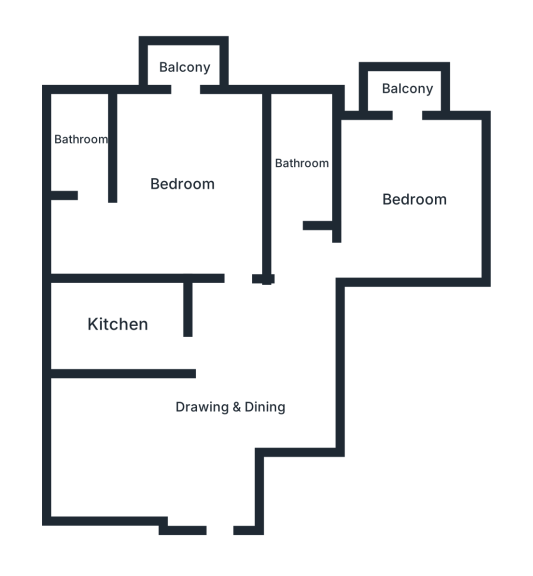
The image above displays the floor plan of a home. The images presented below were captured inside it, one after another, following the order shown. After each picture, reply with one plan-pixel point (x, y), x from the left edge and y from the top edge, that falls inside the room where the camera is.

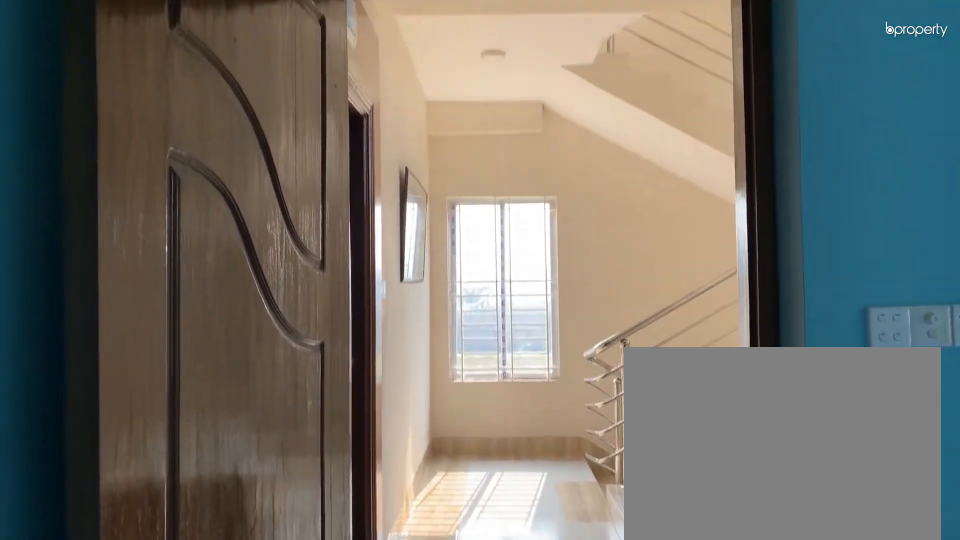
(232, 412)
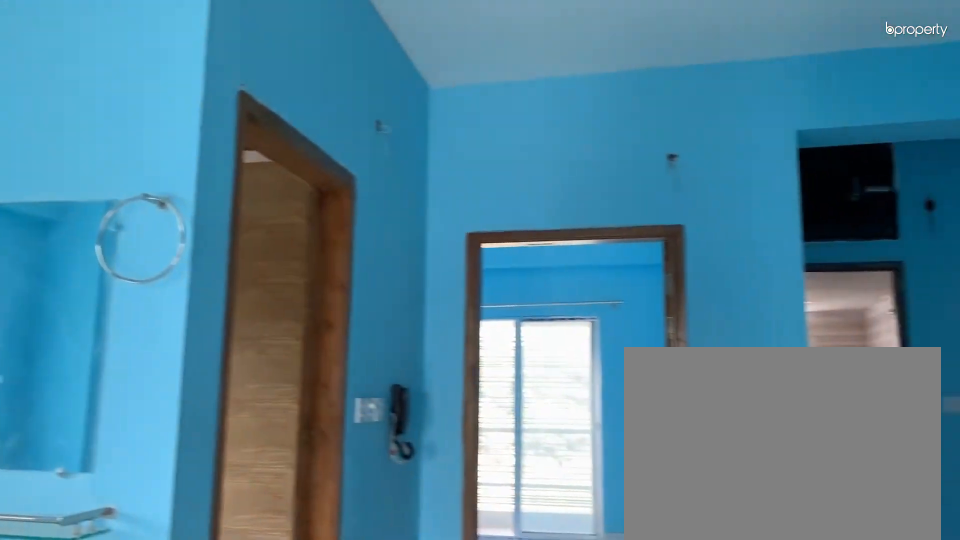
(230, 410)
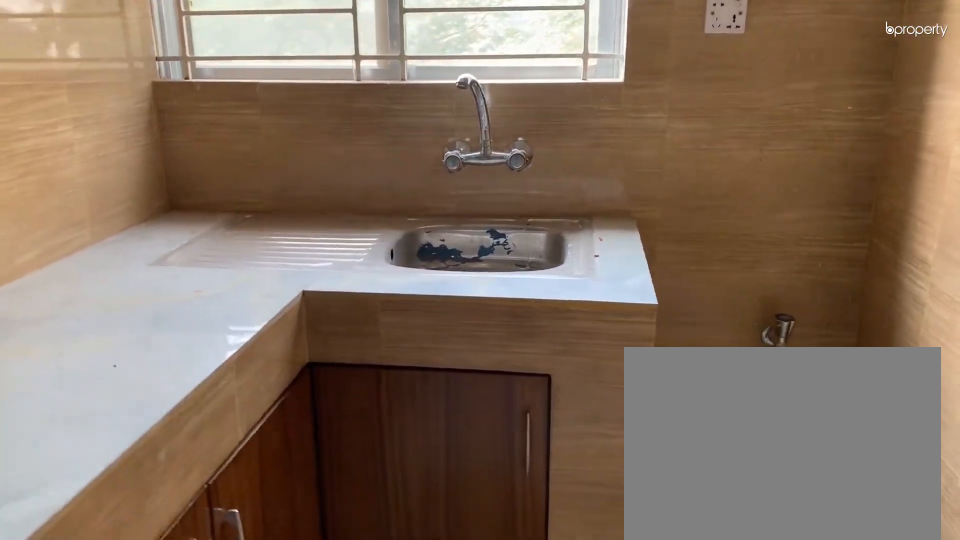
(112, 320)
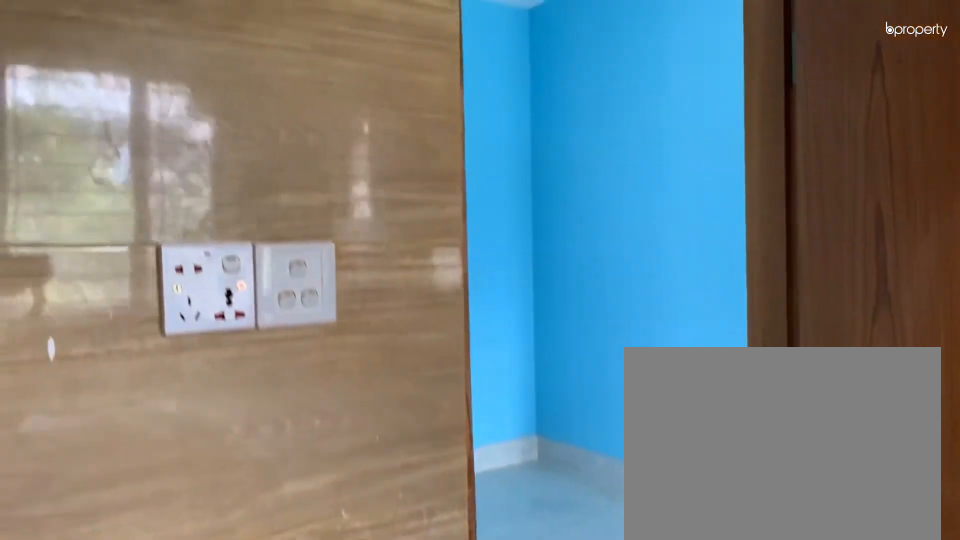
(118, 323)
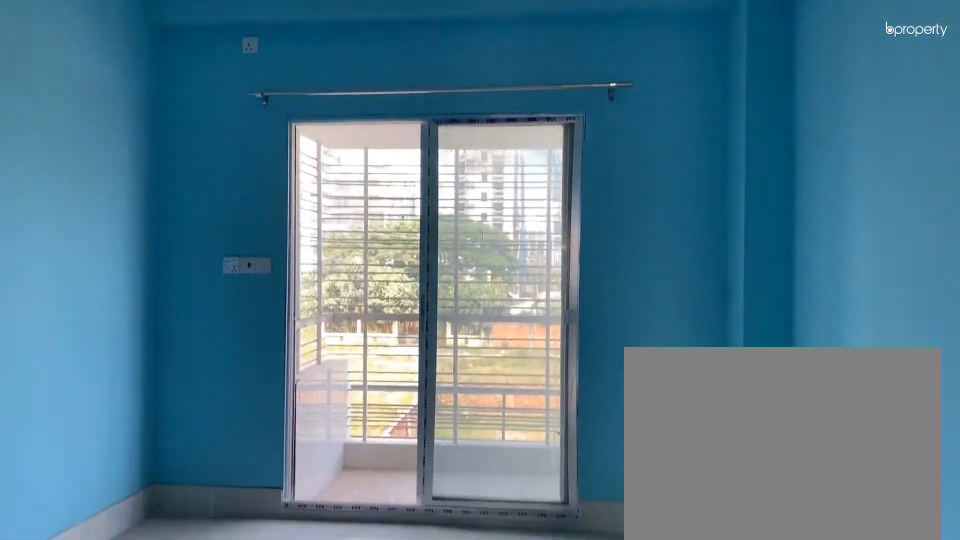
(183, 183)
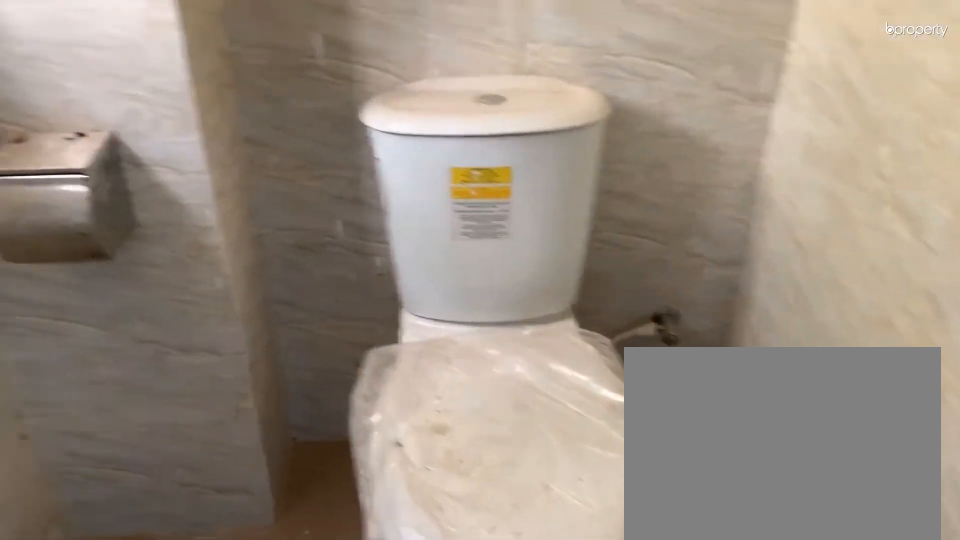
(71, 139)
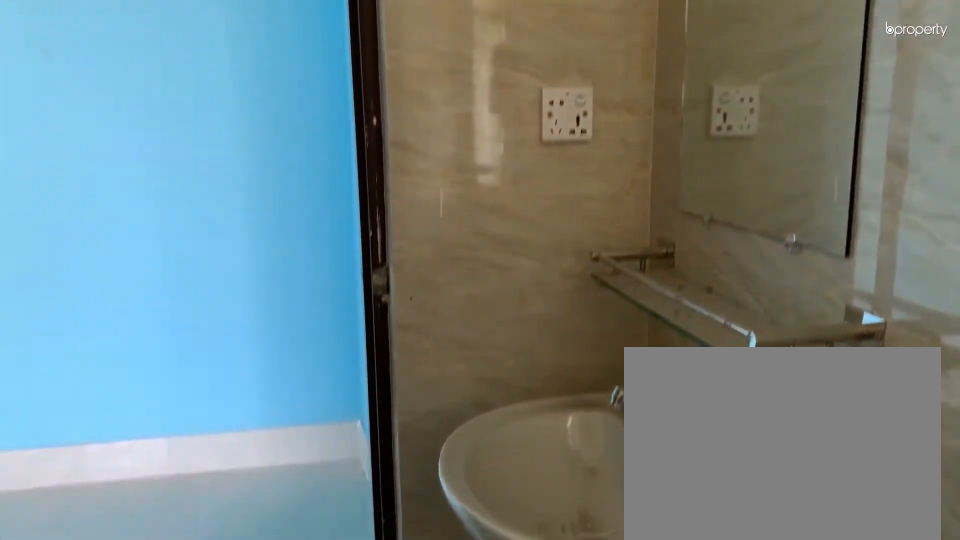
(84, 138)
